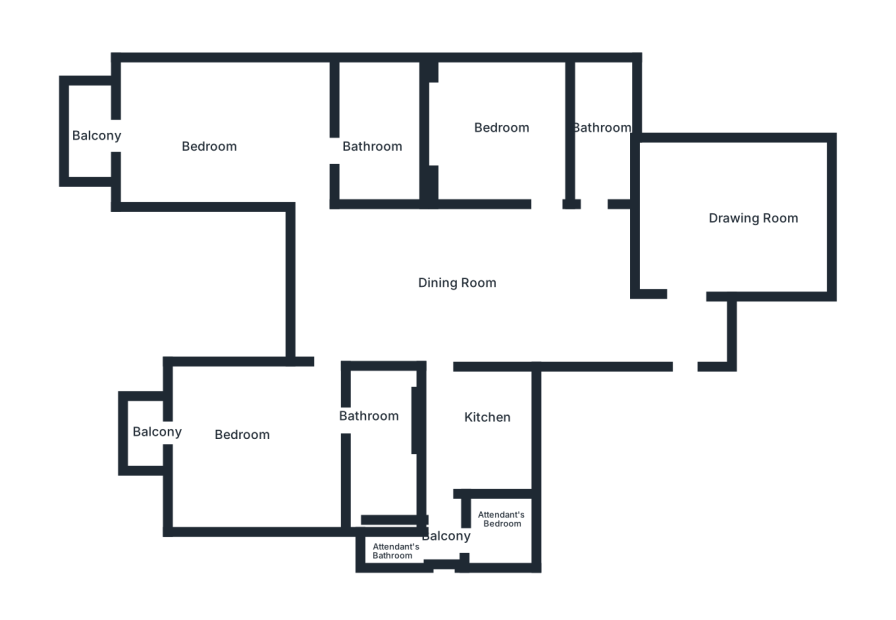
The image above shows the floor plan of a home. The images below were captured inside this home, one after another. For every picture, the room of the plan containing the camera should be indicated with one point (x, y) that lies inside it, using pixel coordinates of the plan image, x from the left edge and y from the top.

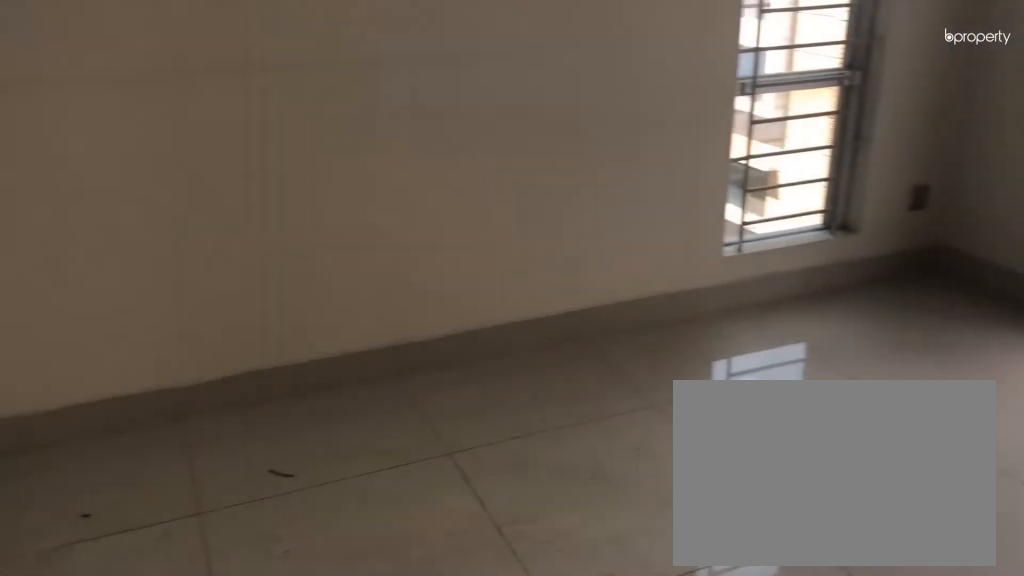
(196, 126)
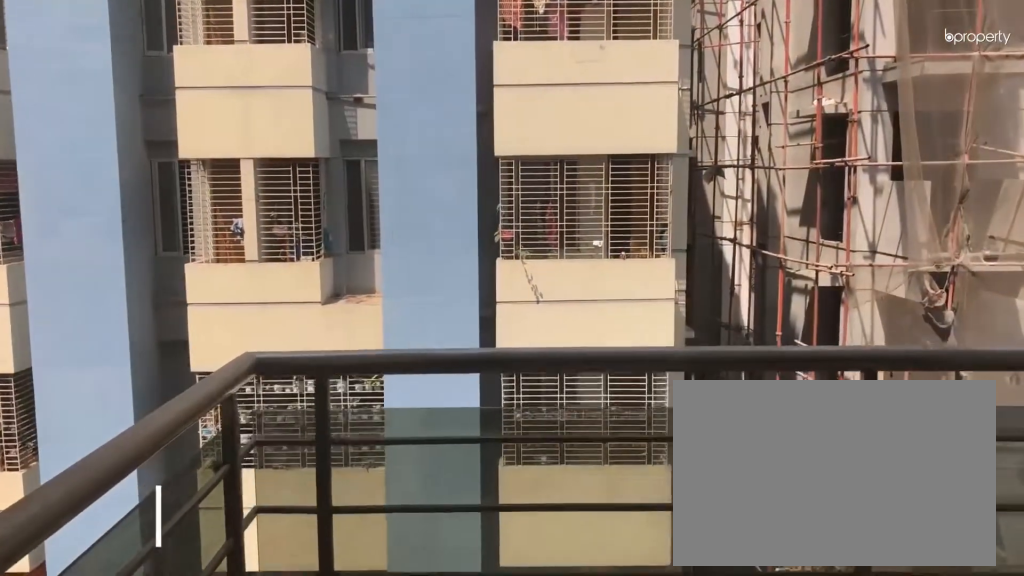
(95, 133)
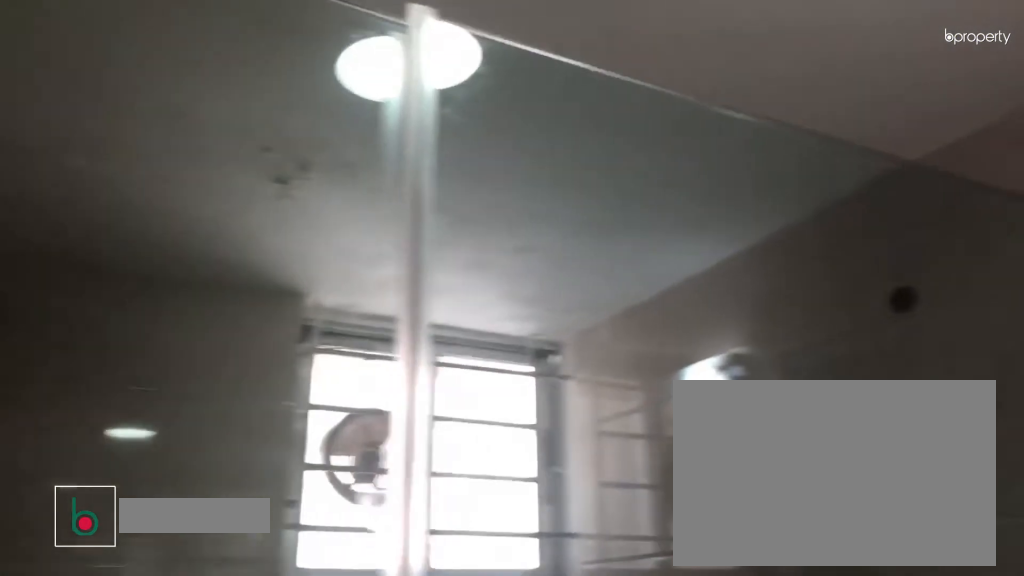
(381, 144)
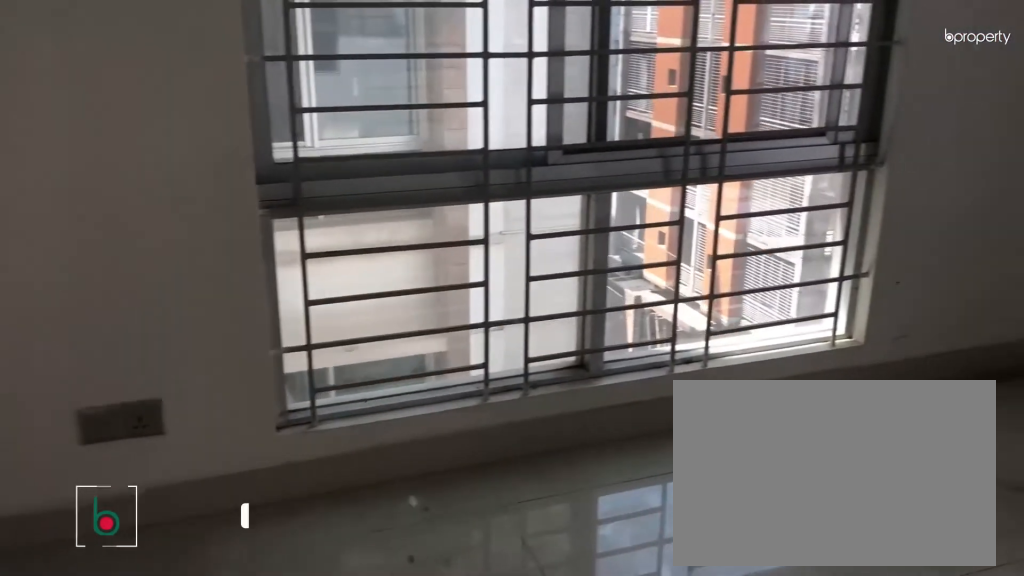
(244, 444)
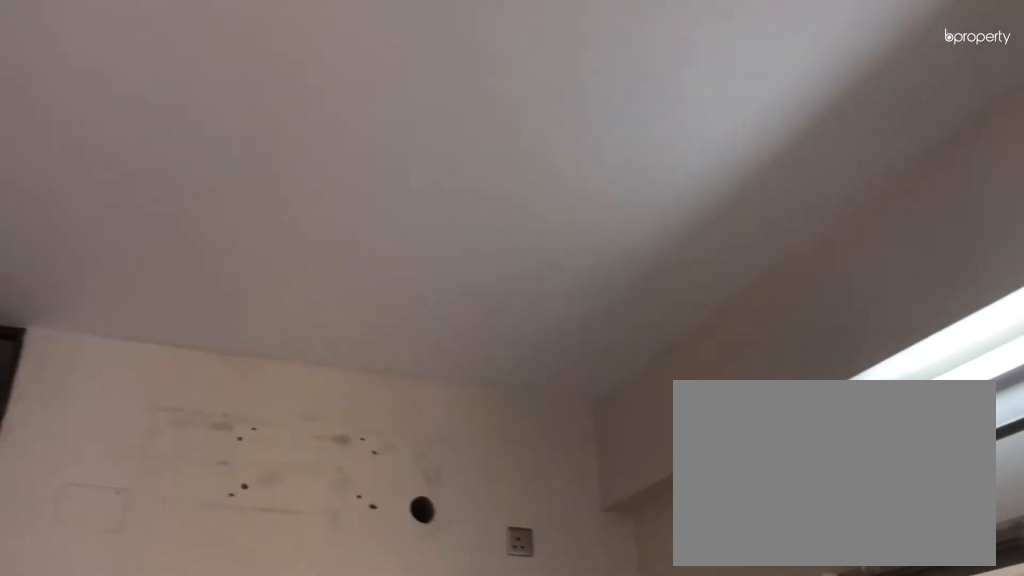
(244, 444)
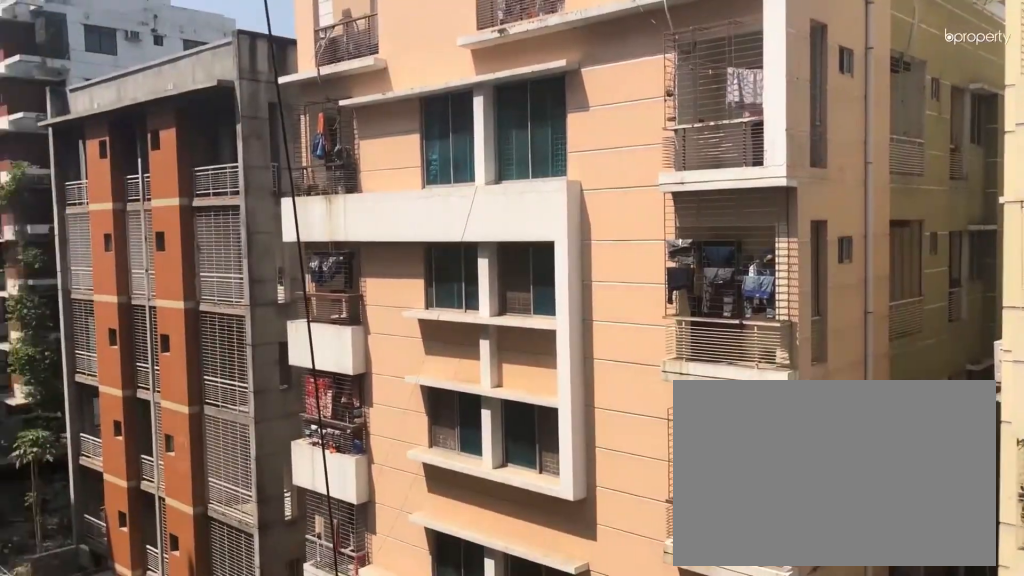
(152, 439)
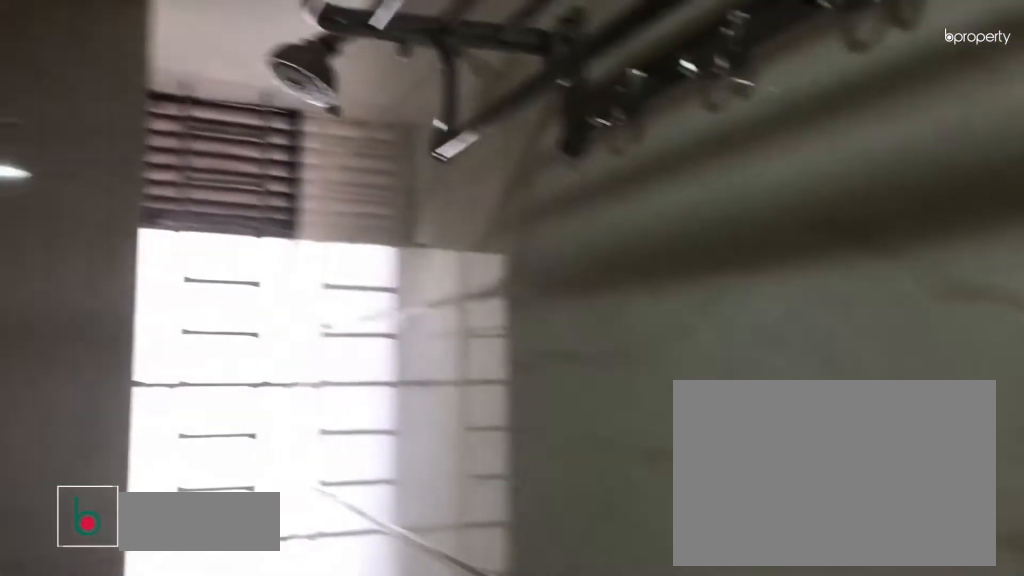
(385, 428)
